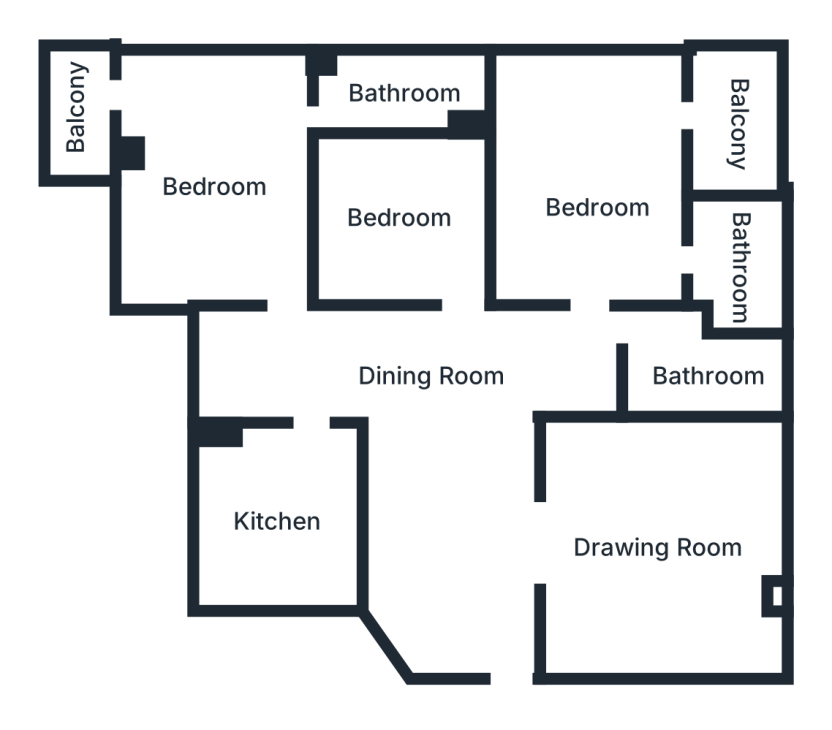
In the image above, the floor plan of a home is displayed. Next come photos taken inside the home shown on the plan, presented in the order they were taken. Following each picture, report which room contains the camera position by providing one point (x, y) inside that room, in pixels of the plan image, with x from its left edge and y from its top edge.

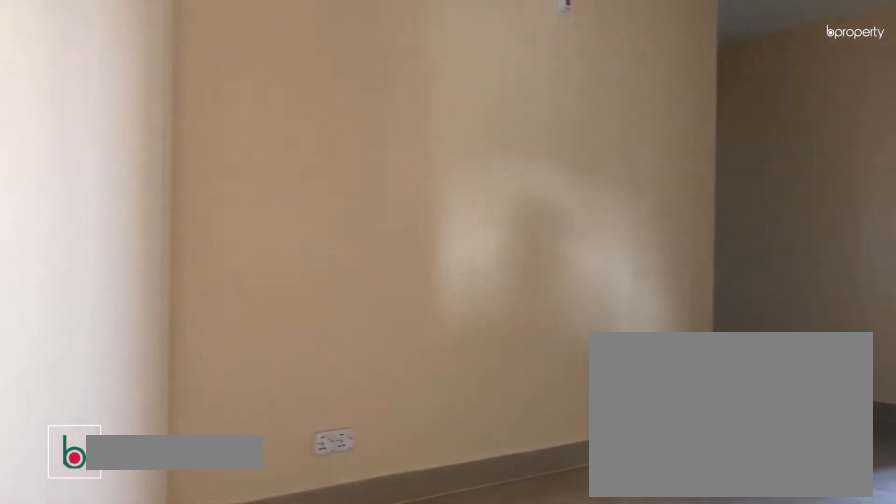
(437, 377)
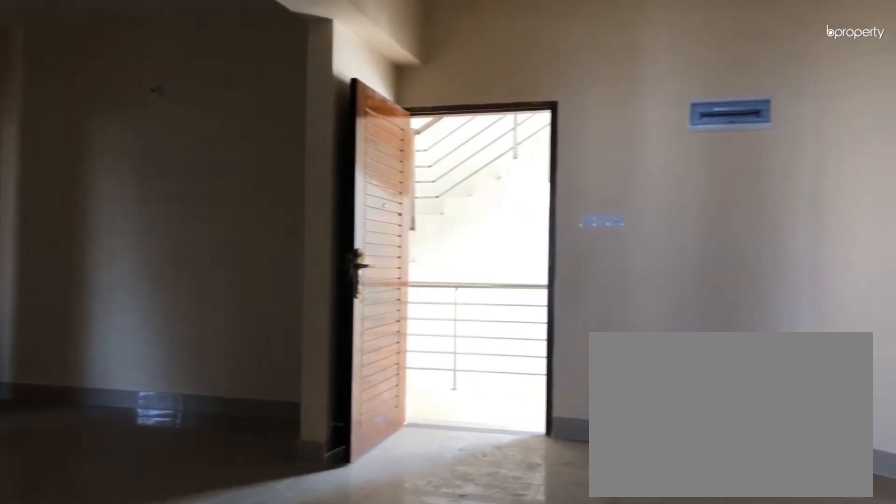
(437, 378)
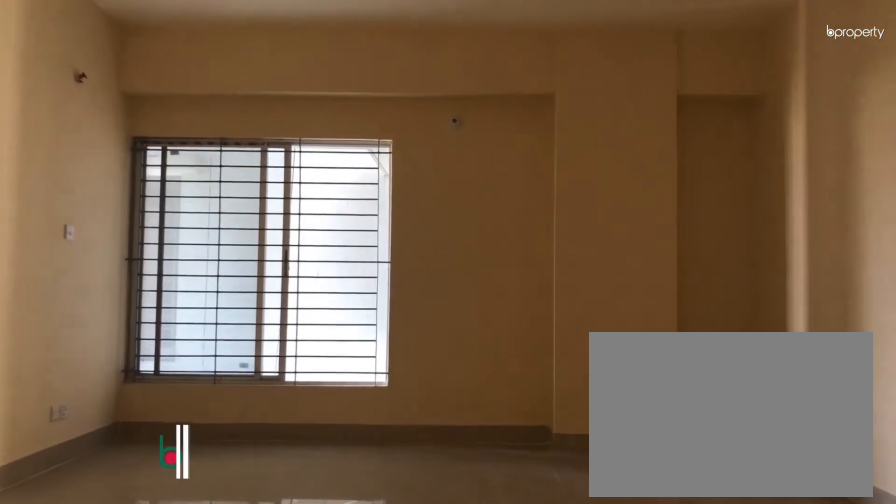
(663, 547)
